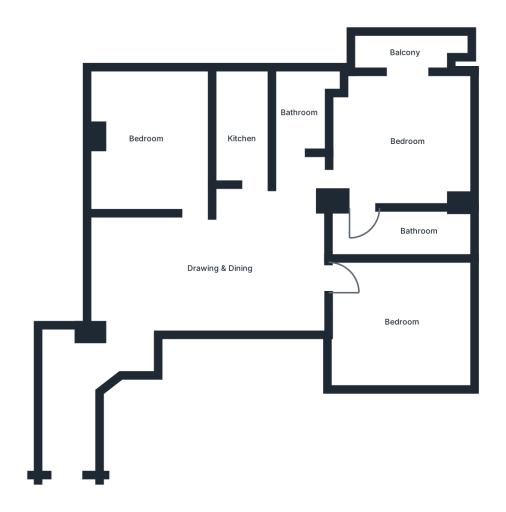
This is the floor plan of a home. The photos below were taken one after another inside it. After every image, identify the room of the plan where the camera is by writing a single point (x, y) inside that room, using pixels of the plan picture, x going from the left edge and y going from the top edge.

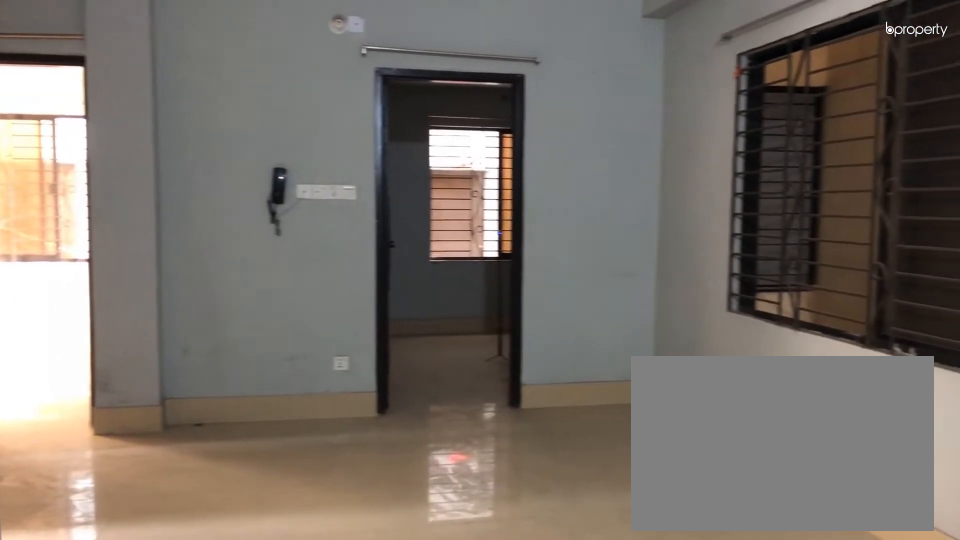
(203, 272)
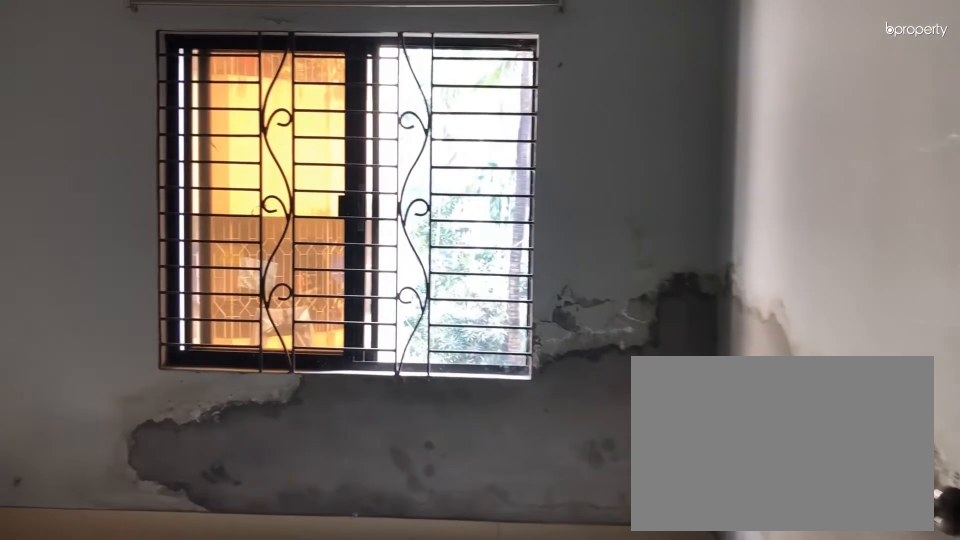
(159, 144)
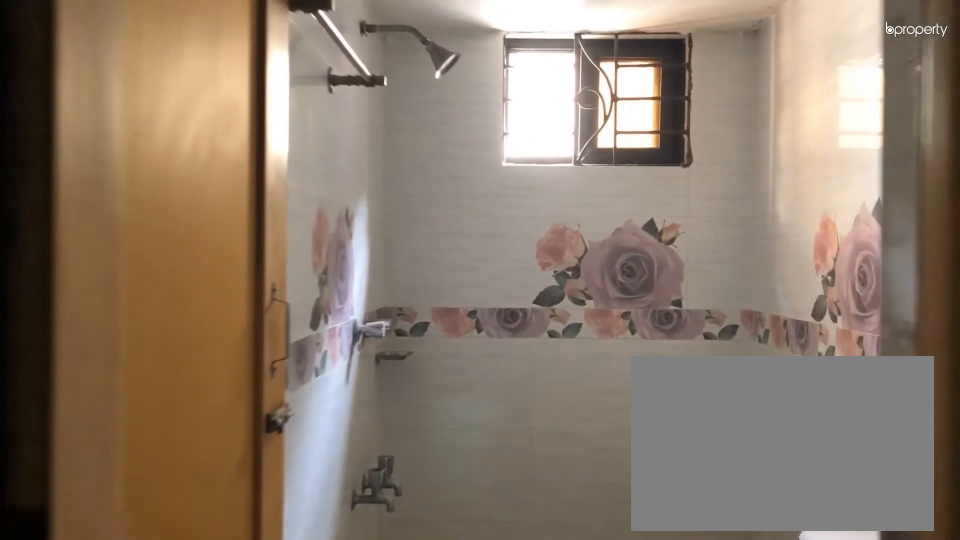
(301, 107)
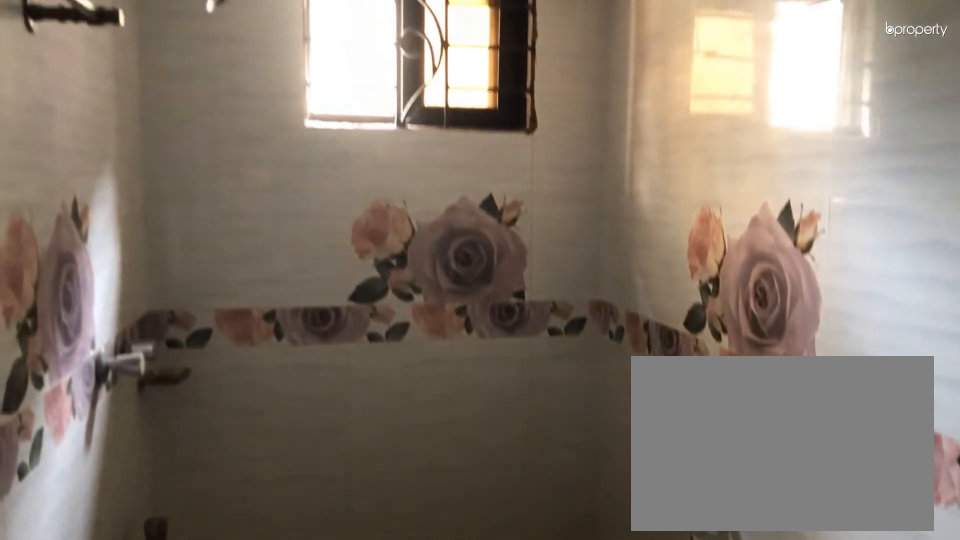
(301, 112)
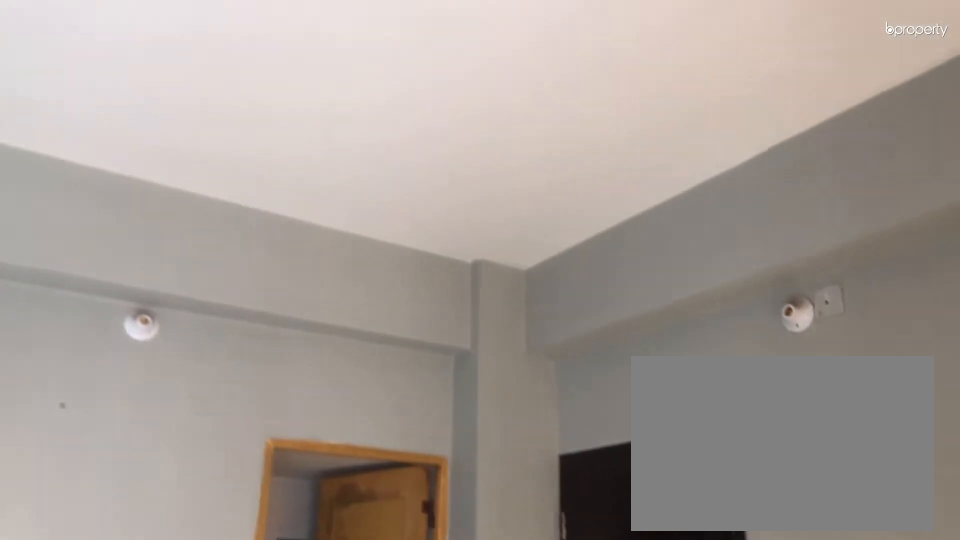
(404, 126)
